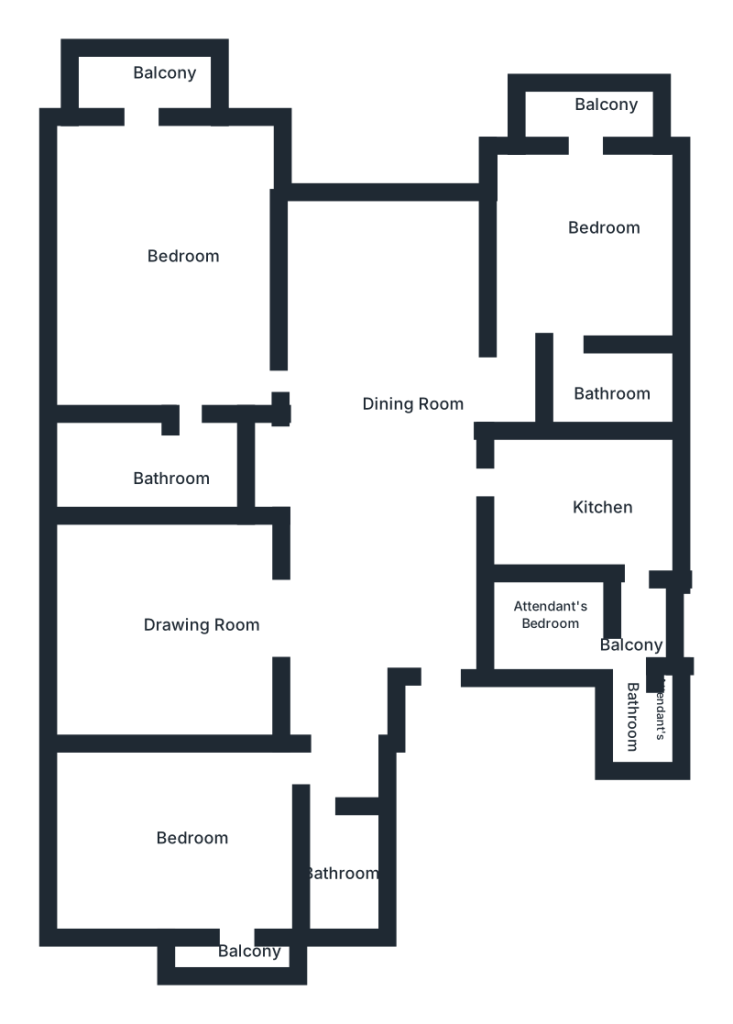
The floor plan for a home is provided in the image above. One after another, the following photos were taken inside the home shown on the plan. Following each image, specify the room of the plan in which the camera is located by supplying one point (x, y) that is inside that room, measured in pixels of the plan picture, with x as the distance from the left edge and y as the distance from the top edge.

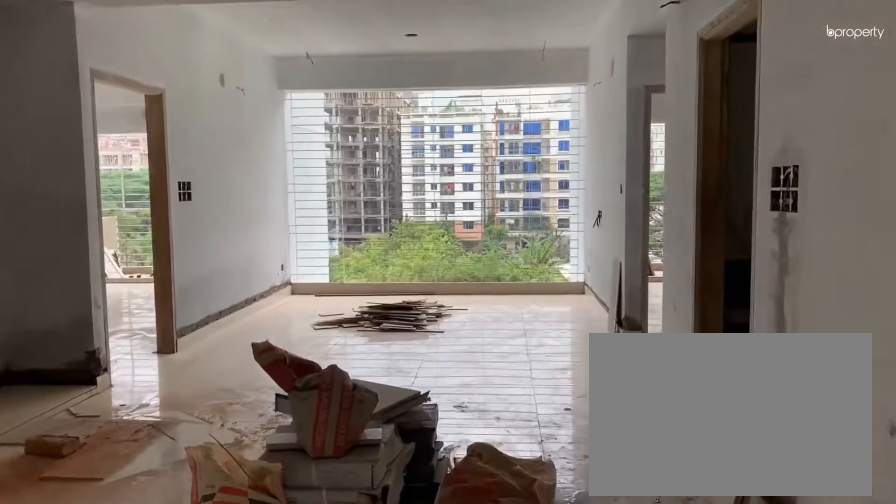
(393, 436)
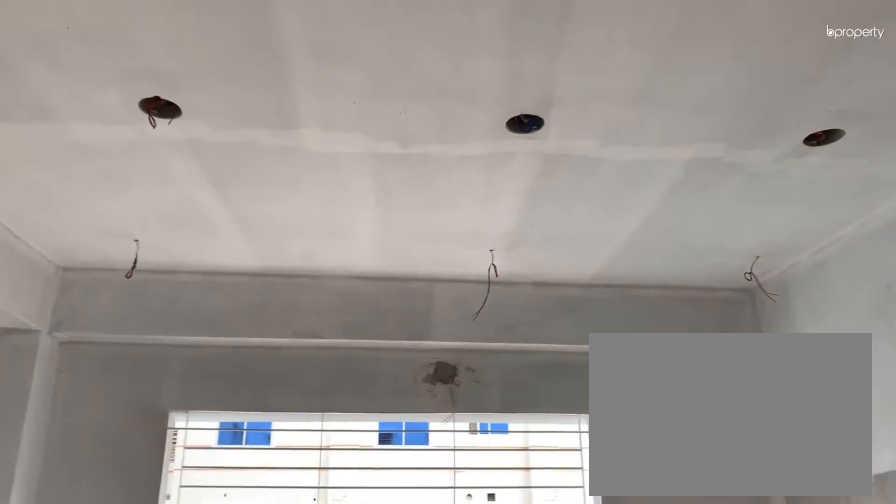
(177, 623)
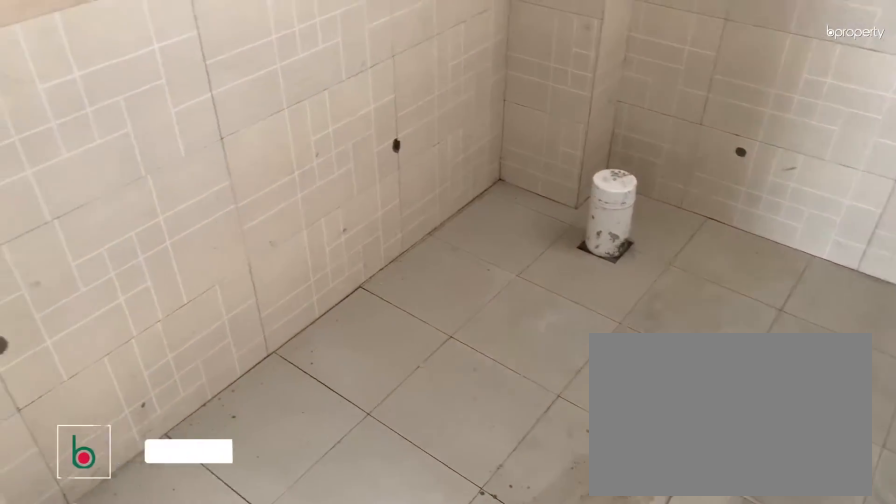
(325, 866)
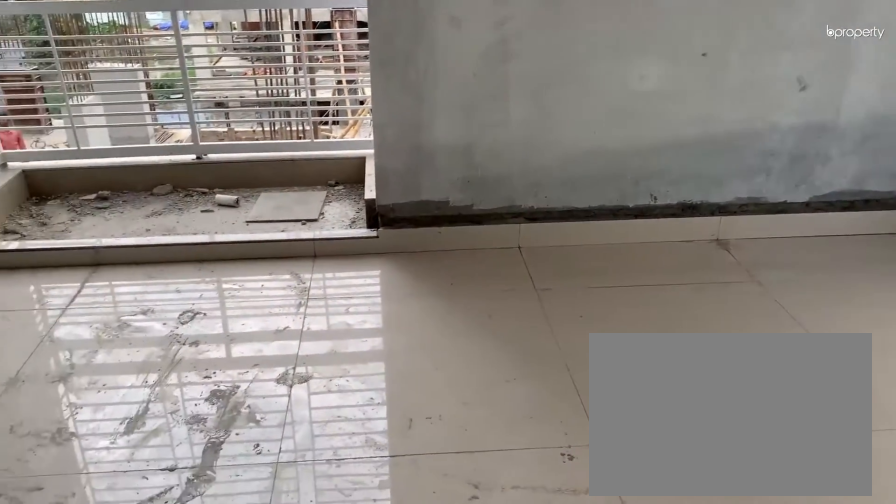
(203, 825)
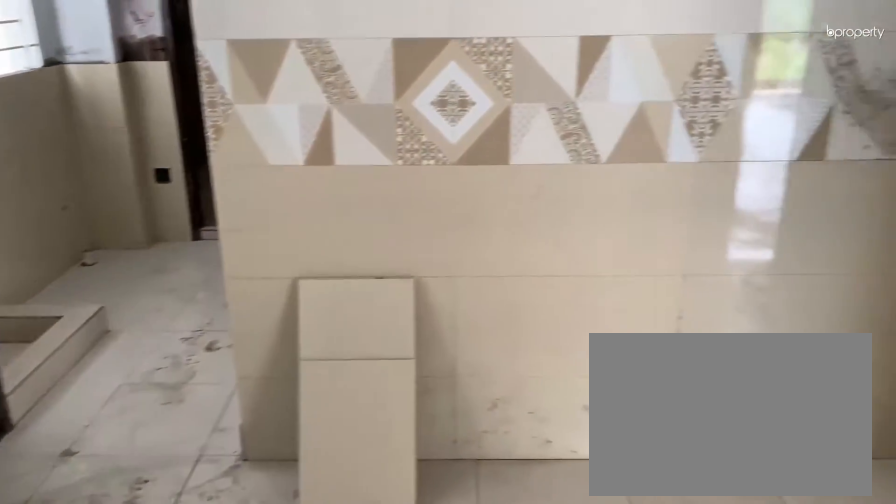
(590, 490)
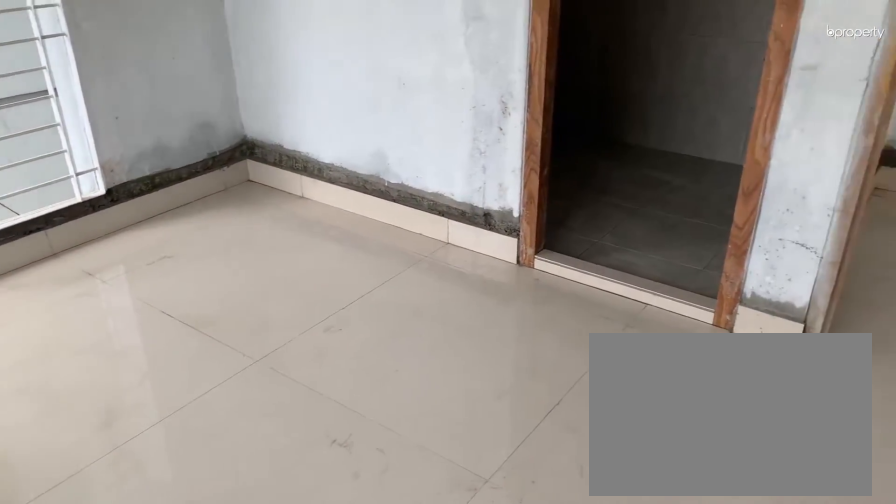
(587, 256)
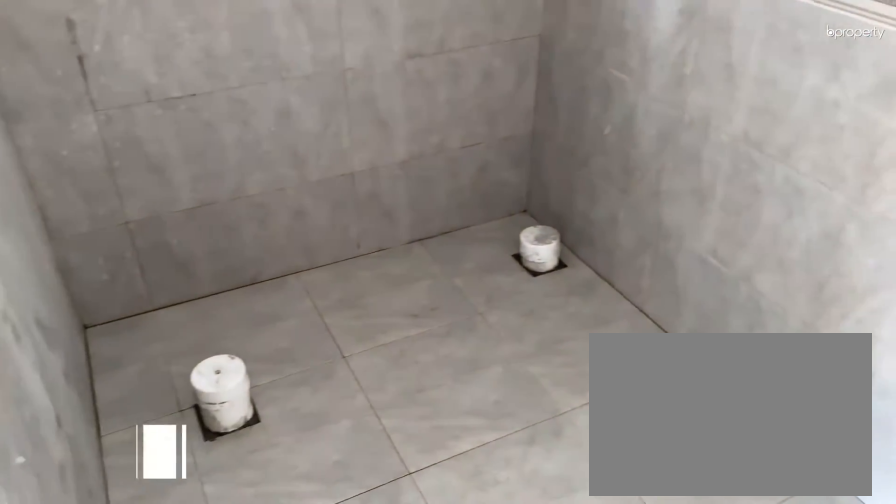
(602, 389)
